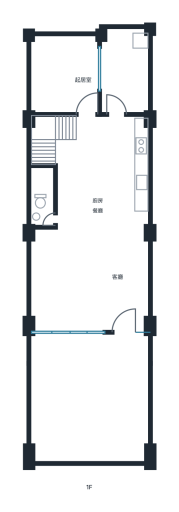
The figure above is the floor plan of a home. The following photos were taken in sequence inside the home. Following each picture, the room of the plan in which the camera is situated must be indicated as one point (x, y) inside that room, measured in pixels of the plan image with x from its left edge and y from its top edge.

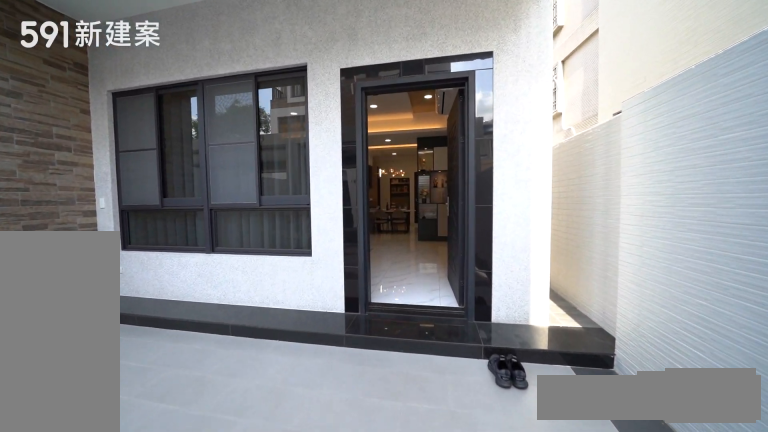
(90, 398)
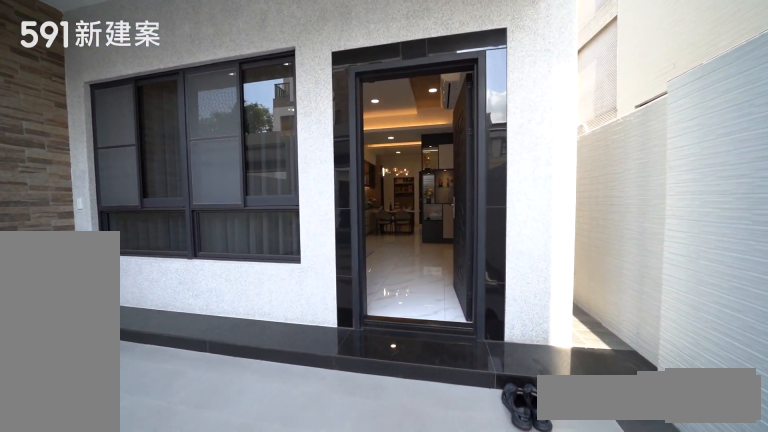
(90, 398)
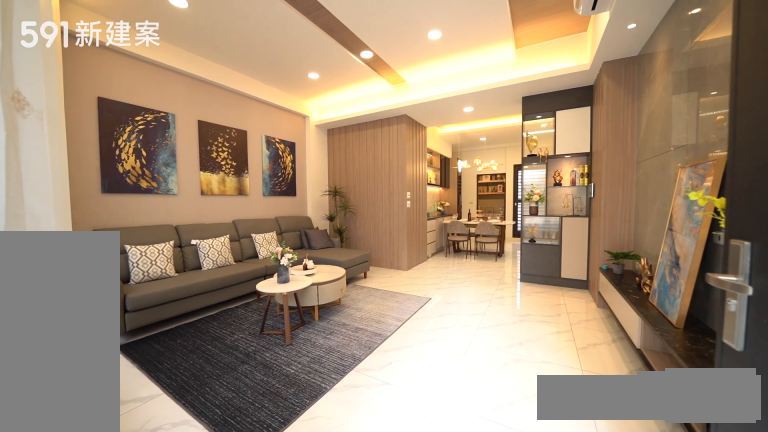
(89, 280)
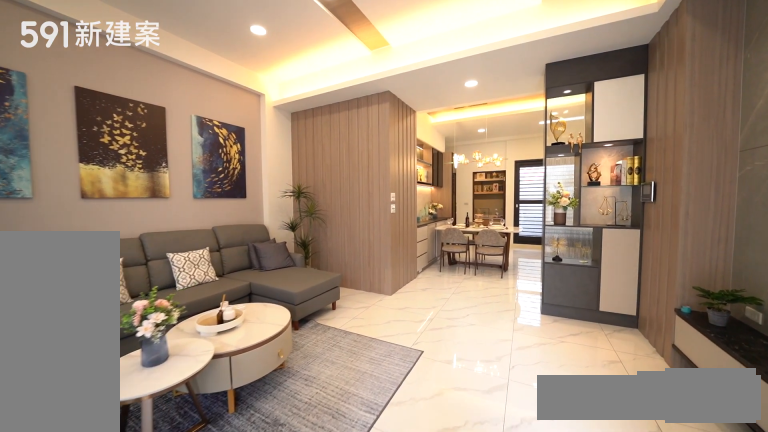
(89, 280)
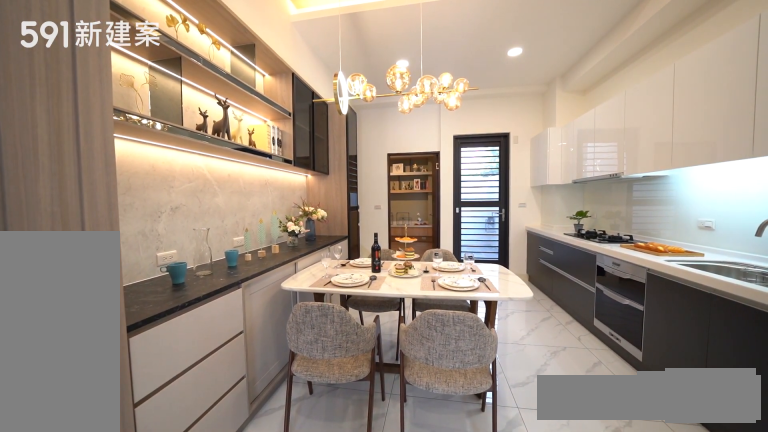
(89, 183)
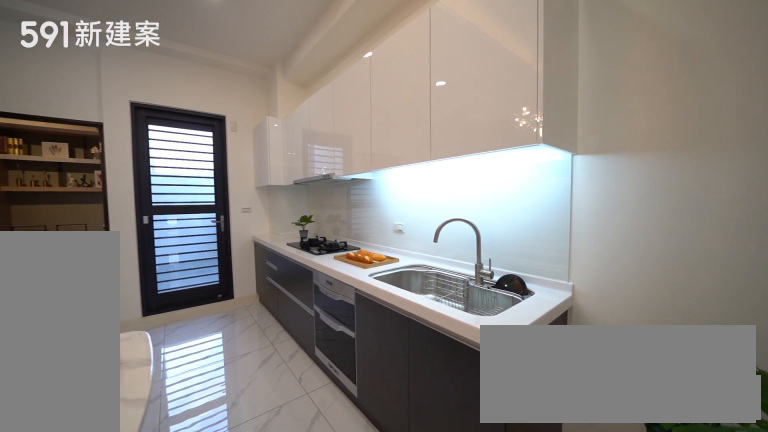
(129, 168)
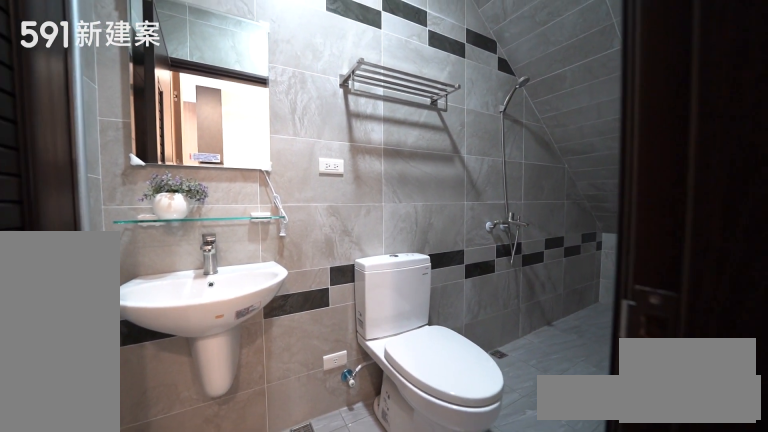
(40, 196)
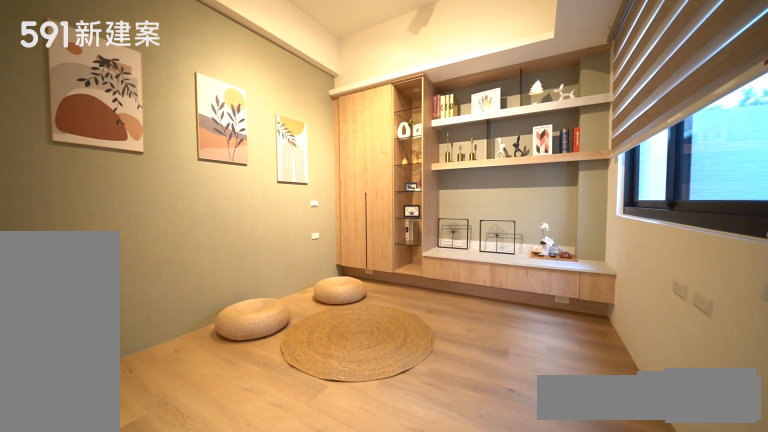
(62, 71)
